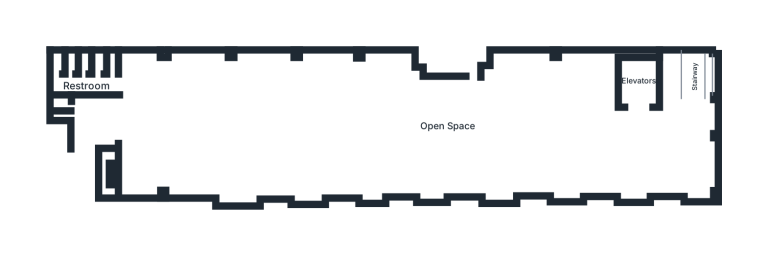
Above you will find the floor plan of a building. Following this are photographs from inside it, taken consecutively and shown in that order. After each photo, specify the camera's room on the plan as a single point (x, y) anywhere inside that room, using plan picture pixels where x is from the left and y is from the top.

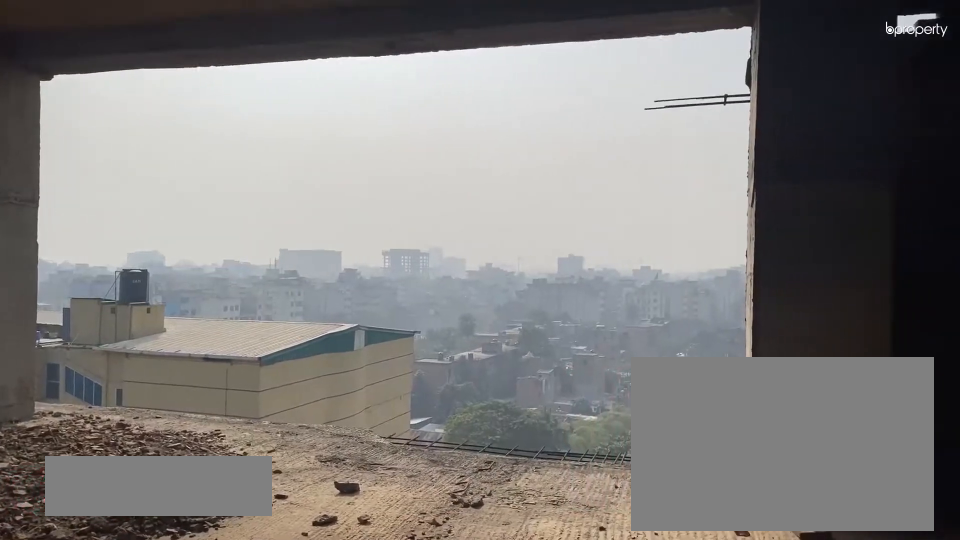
(691, 159)
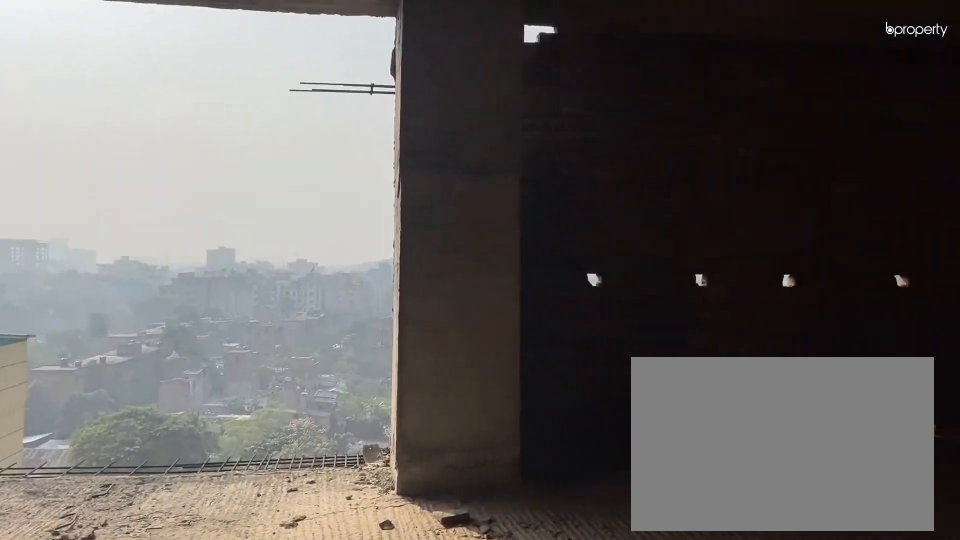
(691, 159)
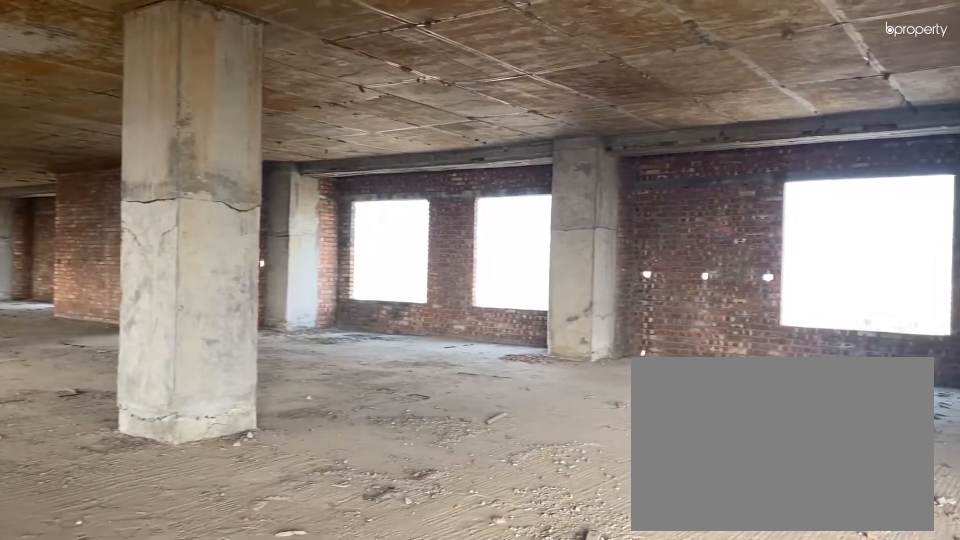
(571, 129)
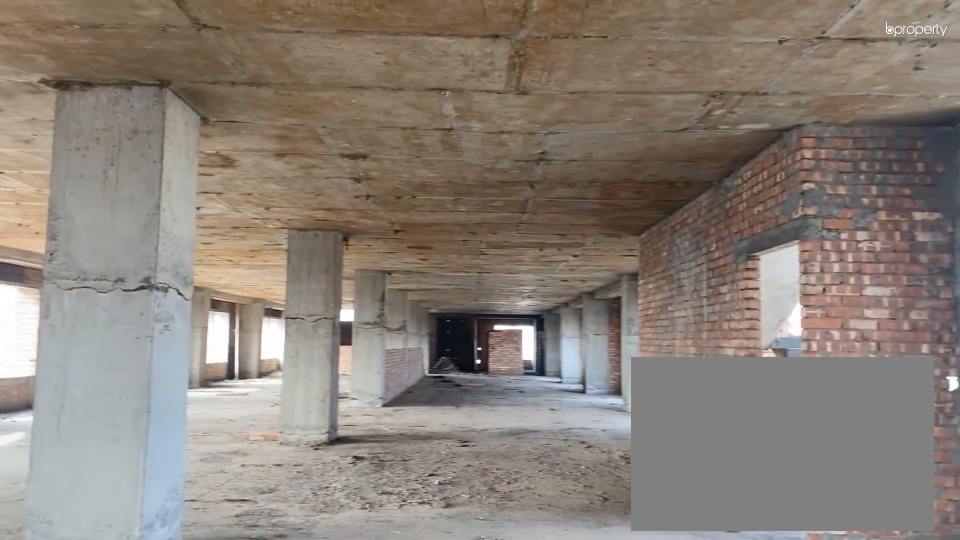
(485, 106)
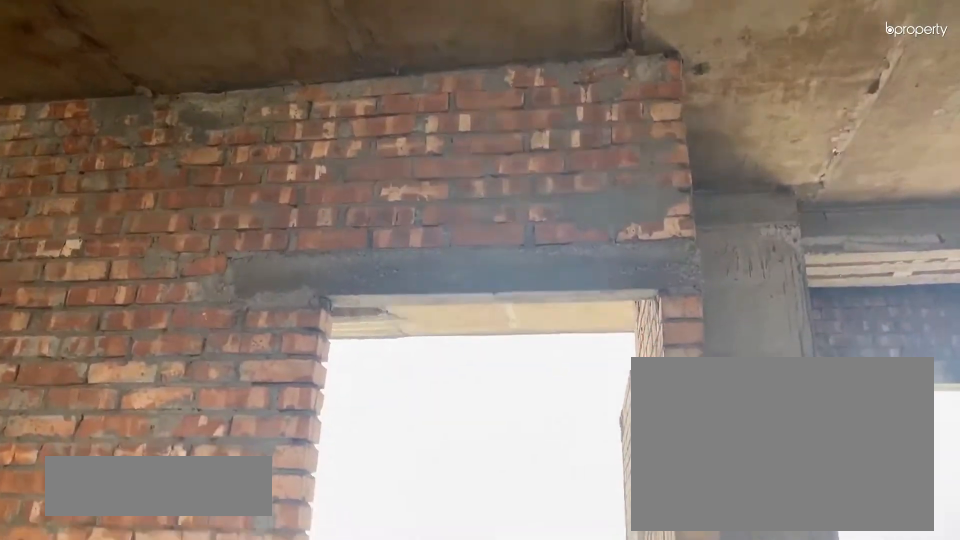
(476, 92)
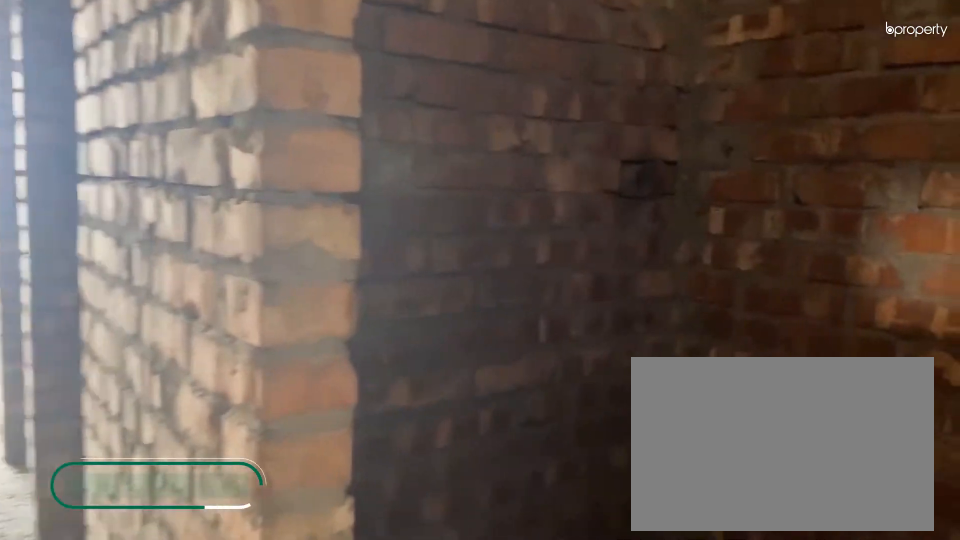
(100, 61)
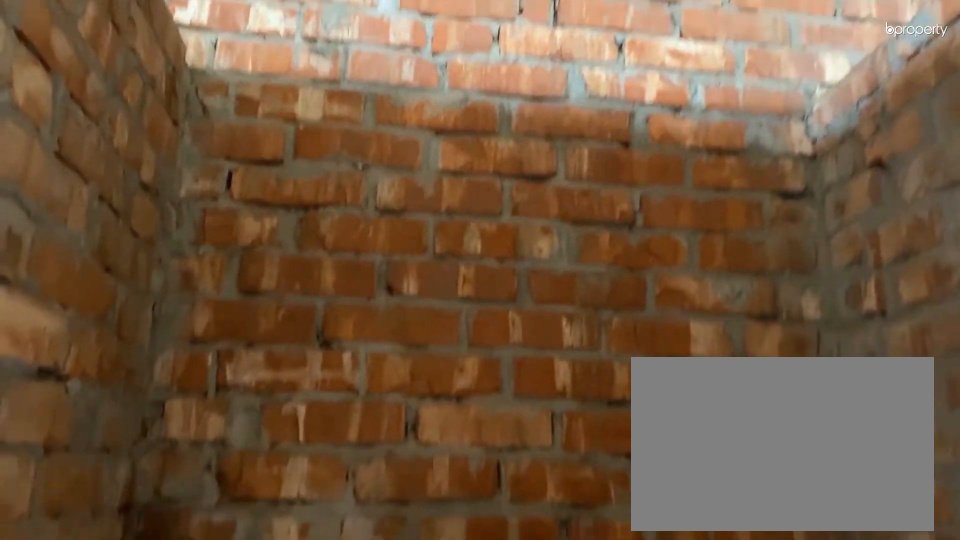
(84, 68)
